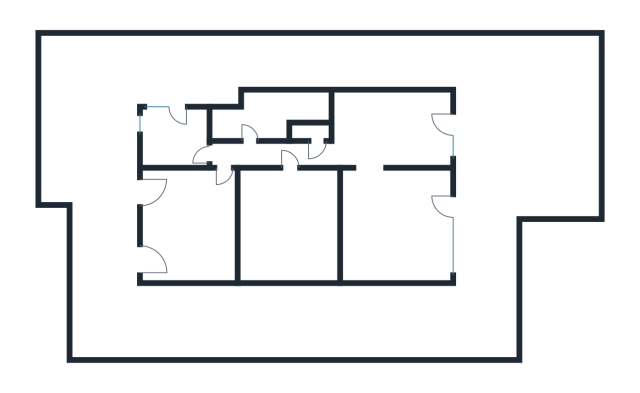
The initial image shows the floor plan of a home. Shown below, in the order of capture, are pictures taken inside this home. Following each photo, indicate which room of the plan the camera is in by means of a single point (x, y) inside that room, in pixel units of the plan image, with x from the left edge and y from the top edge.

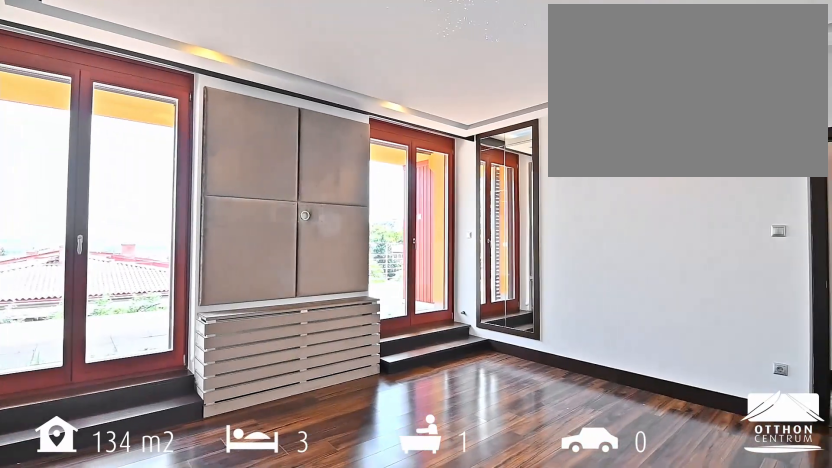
(188, 226)
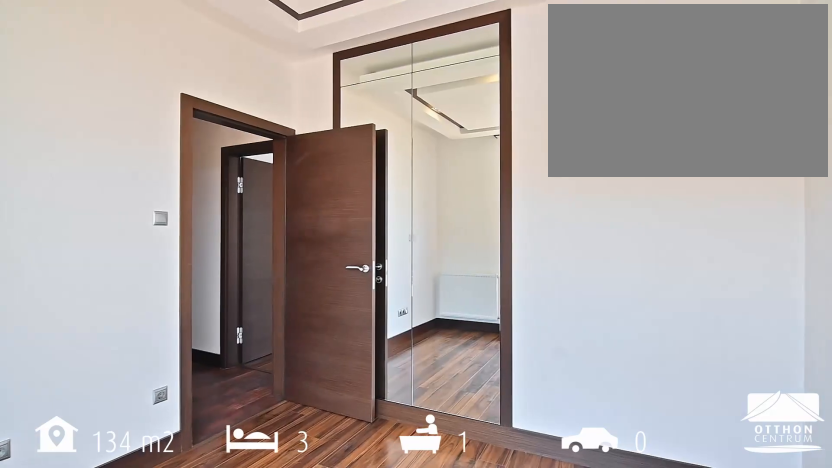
(174, 136)
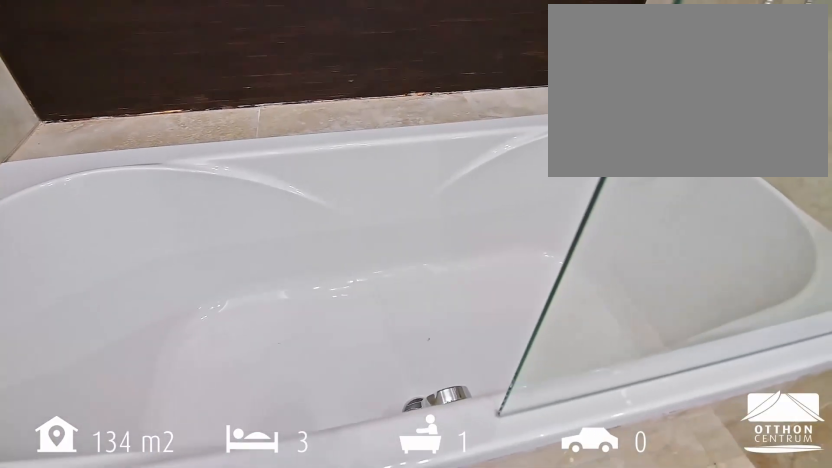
(267, 116)
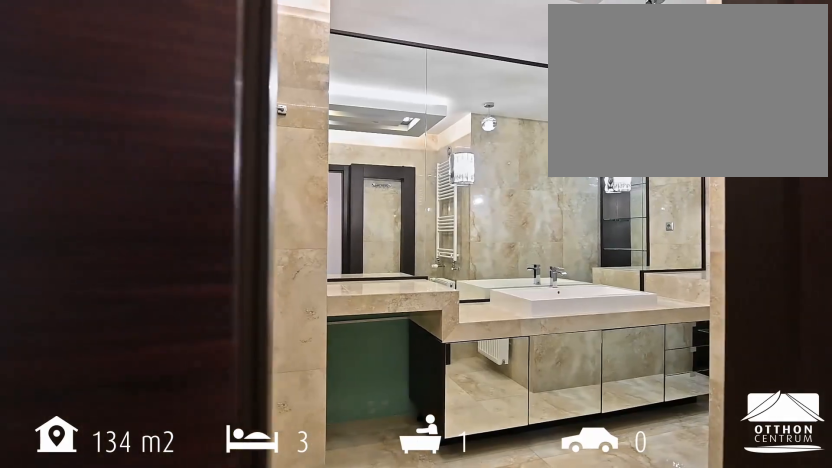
(267, 116)
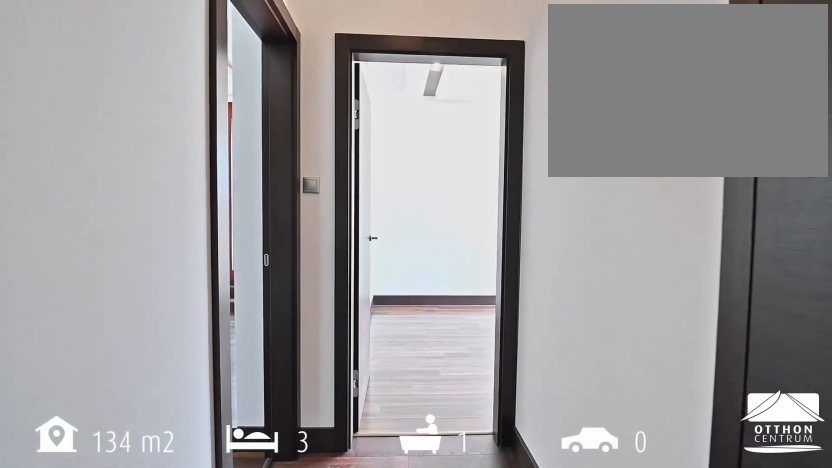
(261, 155)
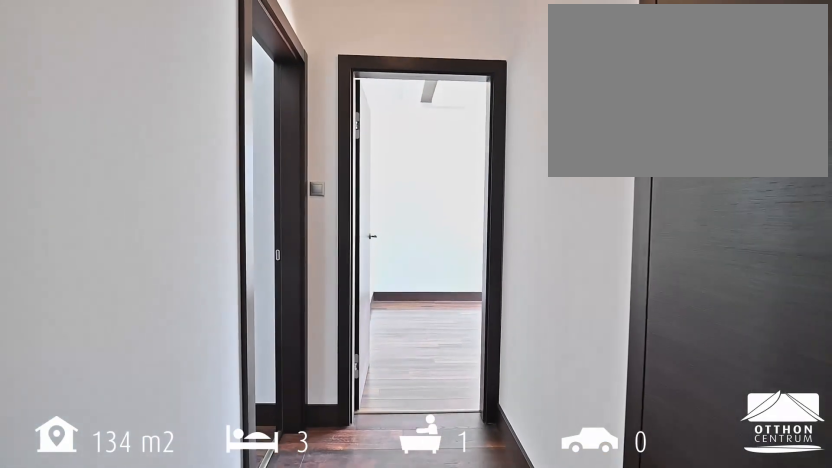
(261, 155)
